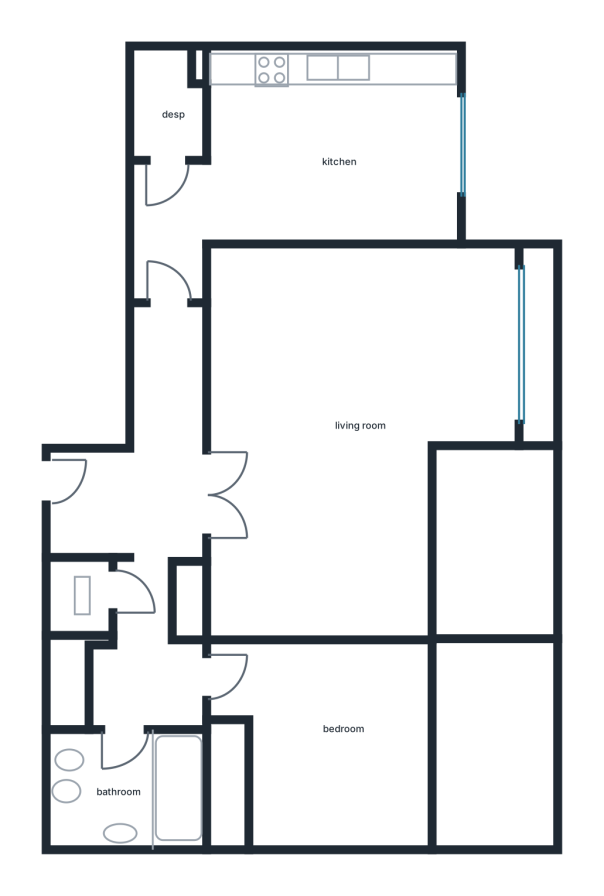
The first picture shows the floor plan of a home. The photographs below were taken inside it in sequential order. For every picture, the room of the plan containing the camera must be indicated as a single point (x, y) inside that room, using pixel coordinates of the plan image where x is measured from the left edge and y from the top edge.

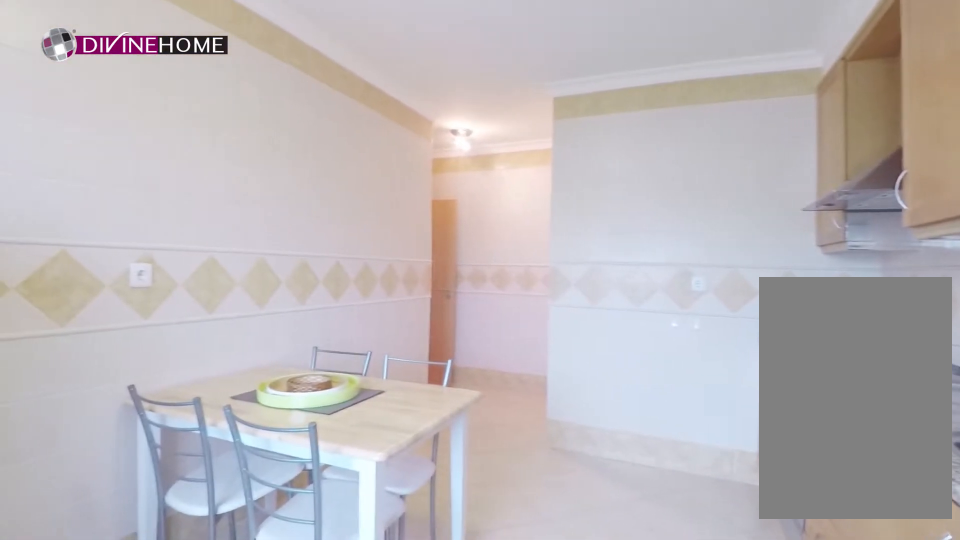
(303, 152)
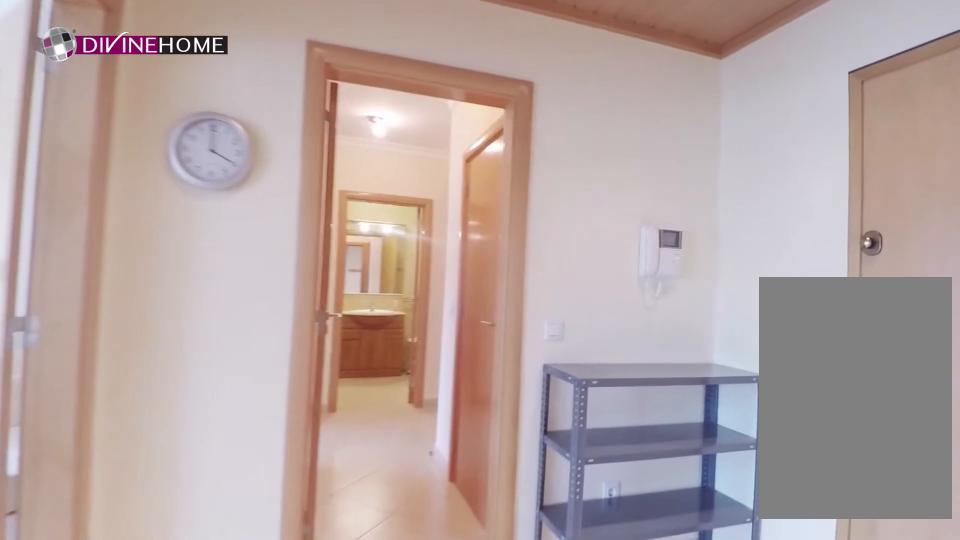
(145, 527)
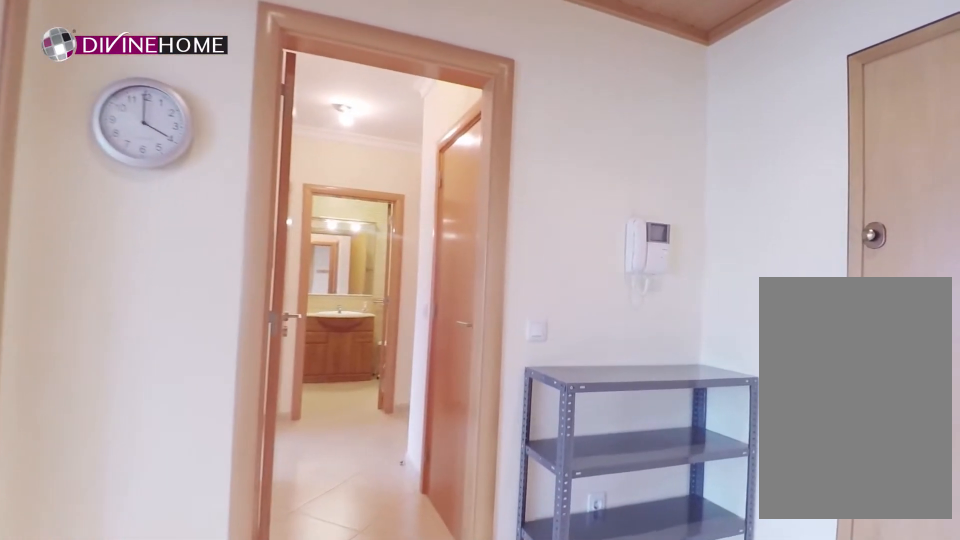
(145, 527)
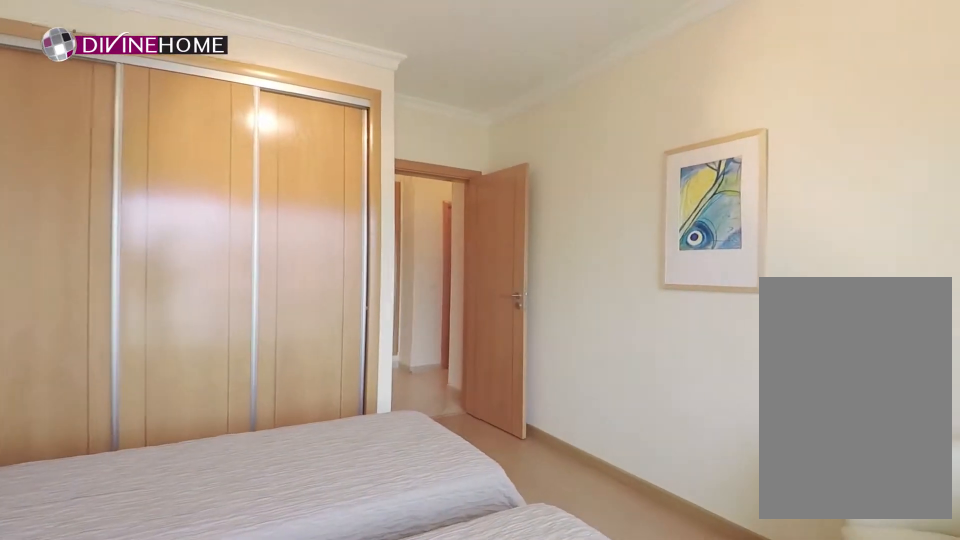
(330, 736)
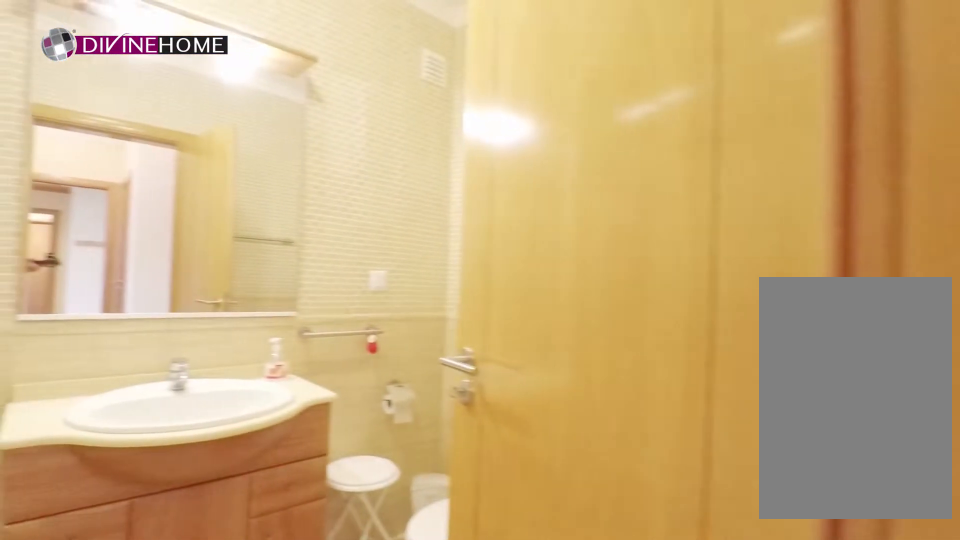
(129, 788)
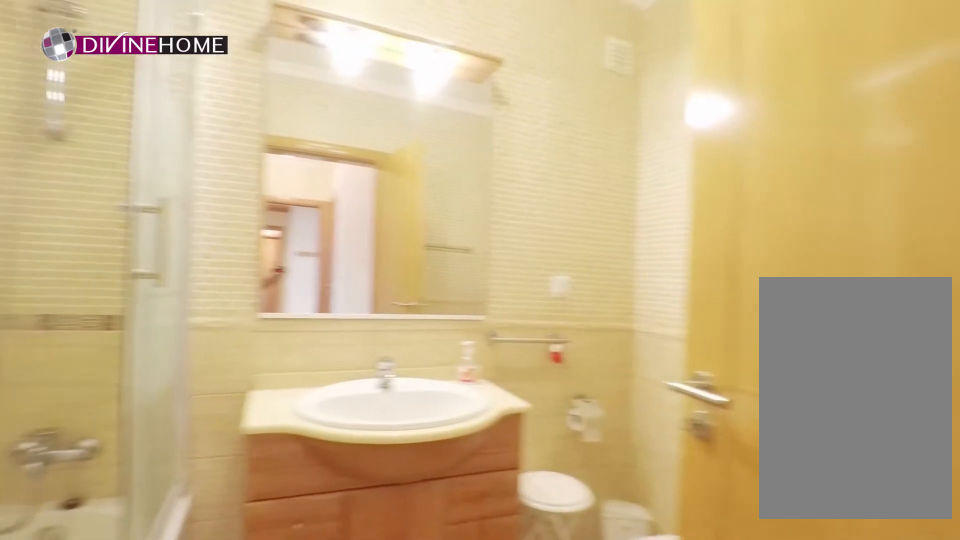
(129, 788)
